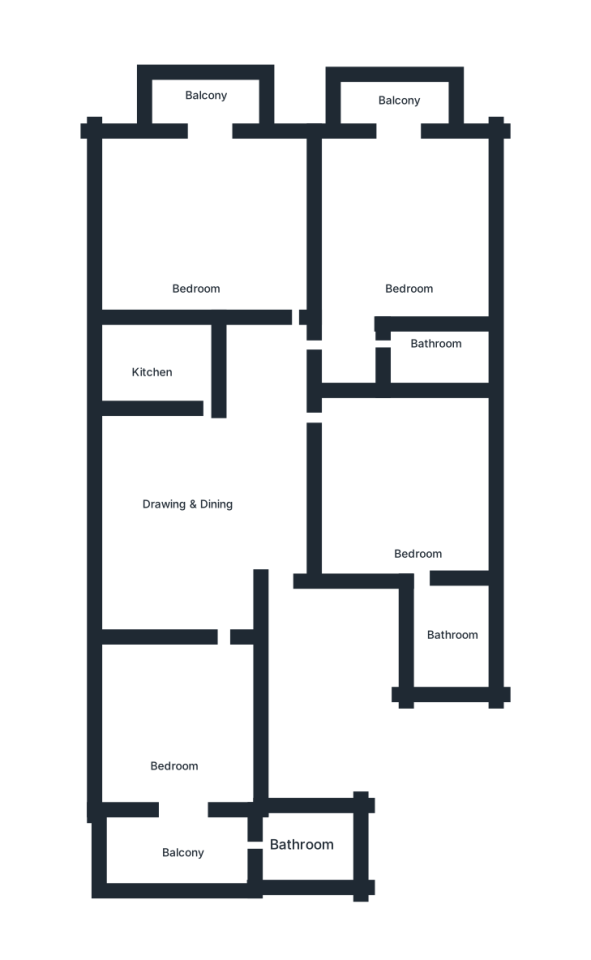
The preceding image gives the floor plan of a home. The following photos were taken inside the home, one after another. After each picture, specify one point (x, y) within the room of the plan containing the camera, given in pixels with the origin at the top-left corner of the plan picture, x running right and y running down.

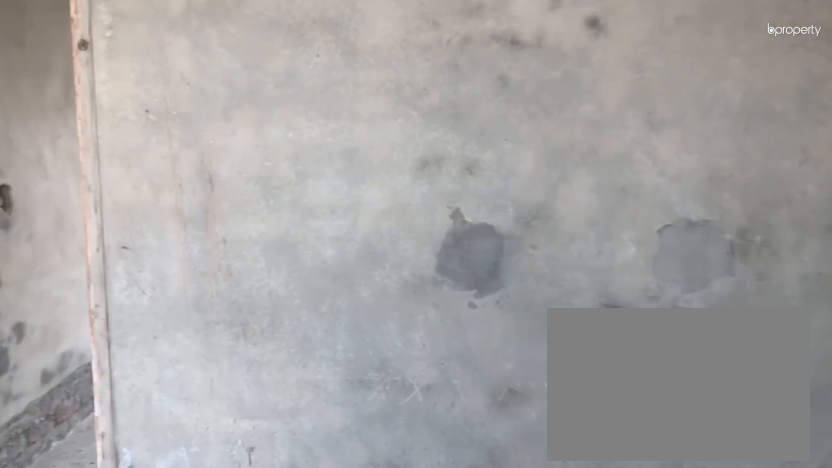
(189, 495)
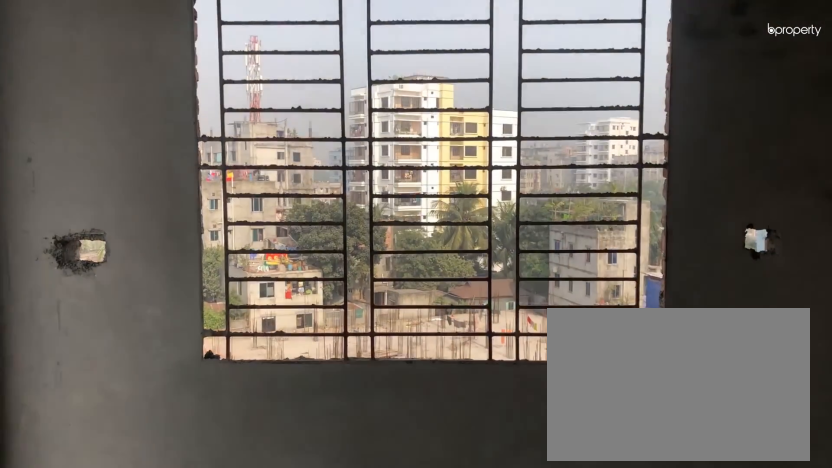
(183, 733)
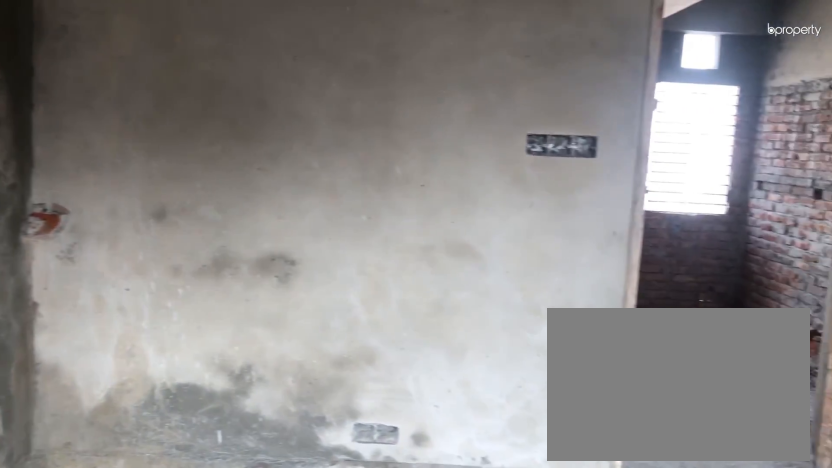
(421, 483)
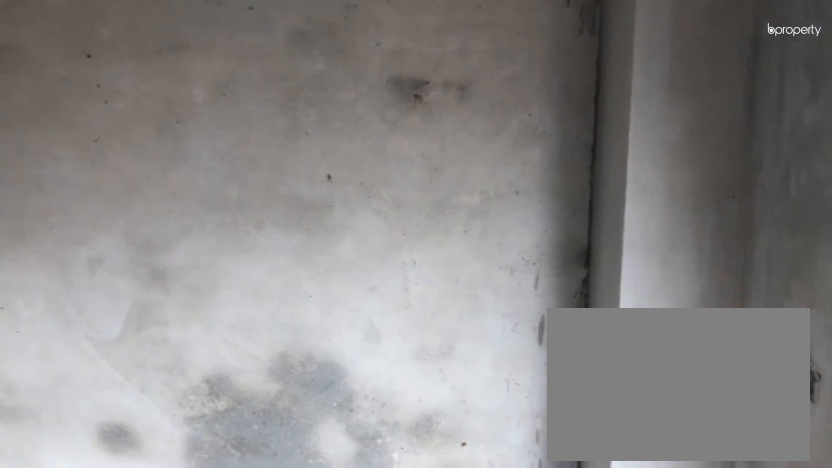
(414, 251)
